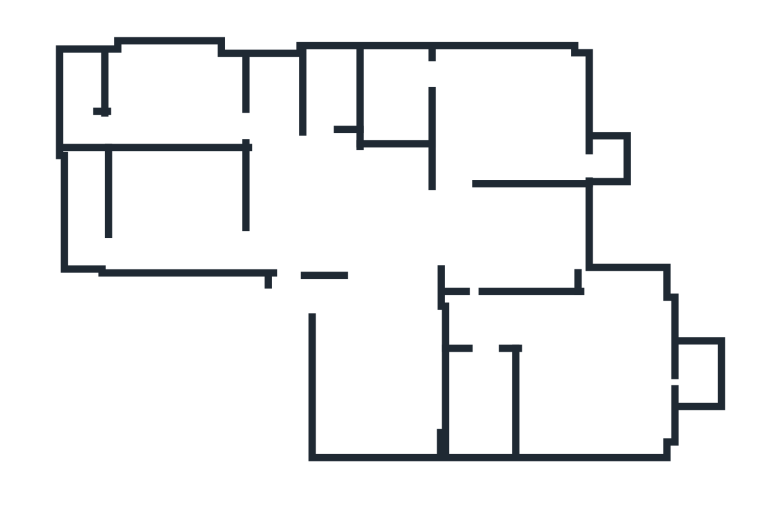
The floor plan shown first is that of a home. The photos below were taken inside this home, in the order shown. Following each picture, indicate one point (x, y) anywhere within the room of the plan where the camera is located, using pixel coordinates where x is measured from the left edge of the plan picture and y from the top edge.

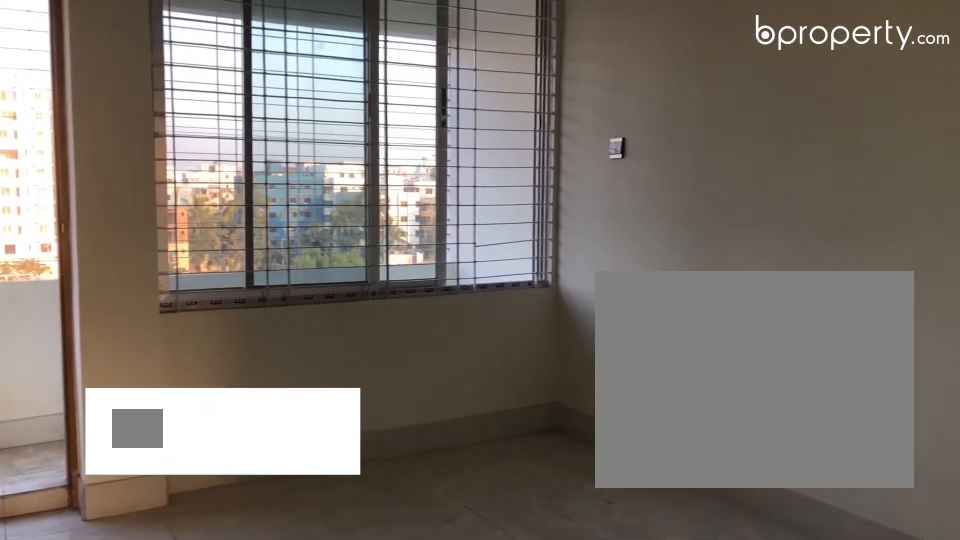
(163, 207)
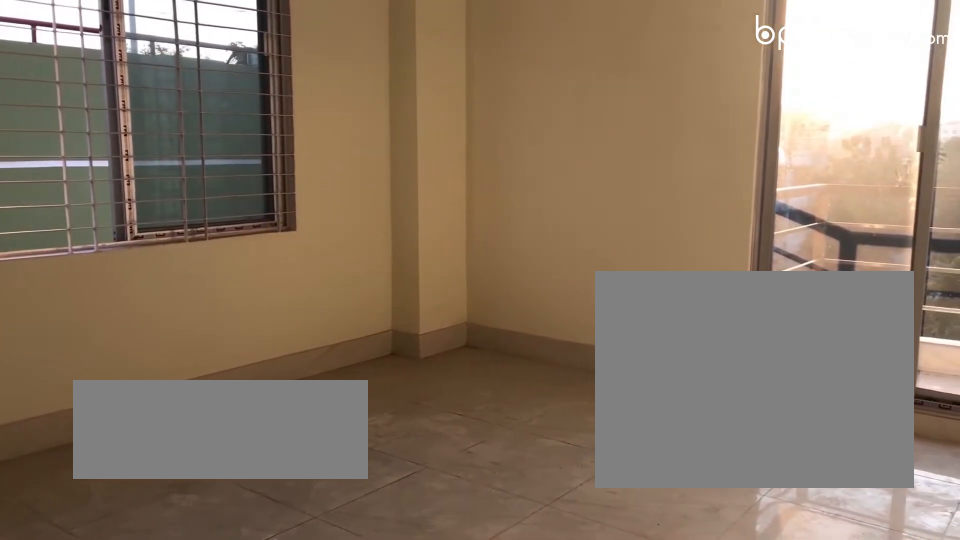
(491, 117)
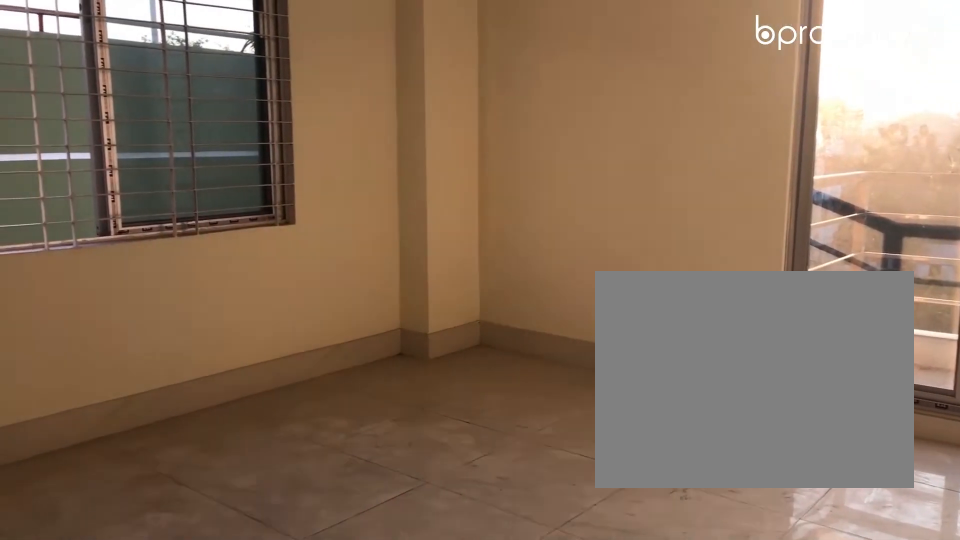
(491, 117)
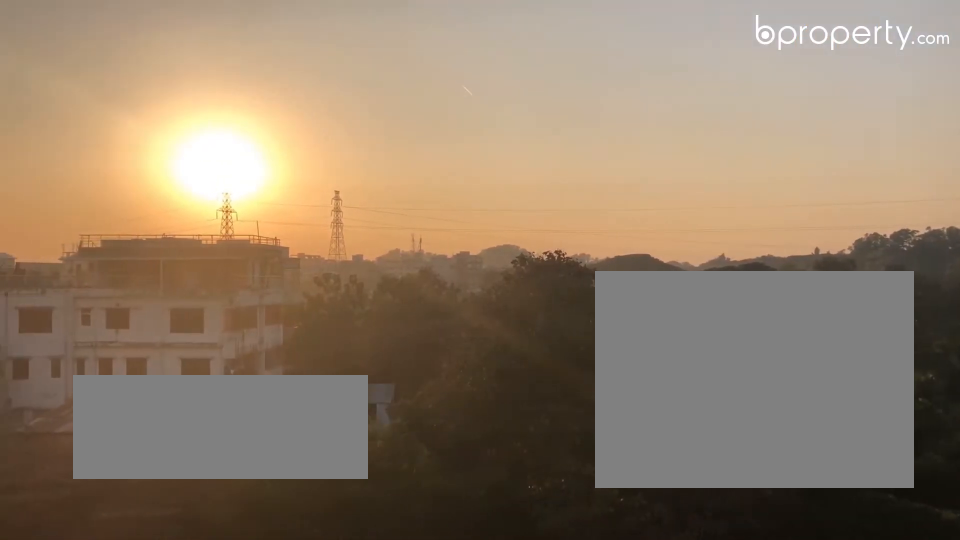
(602, 155)
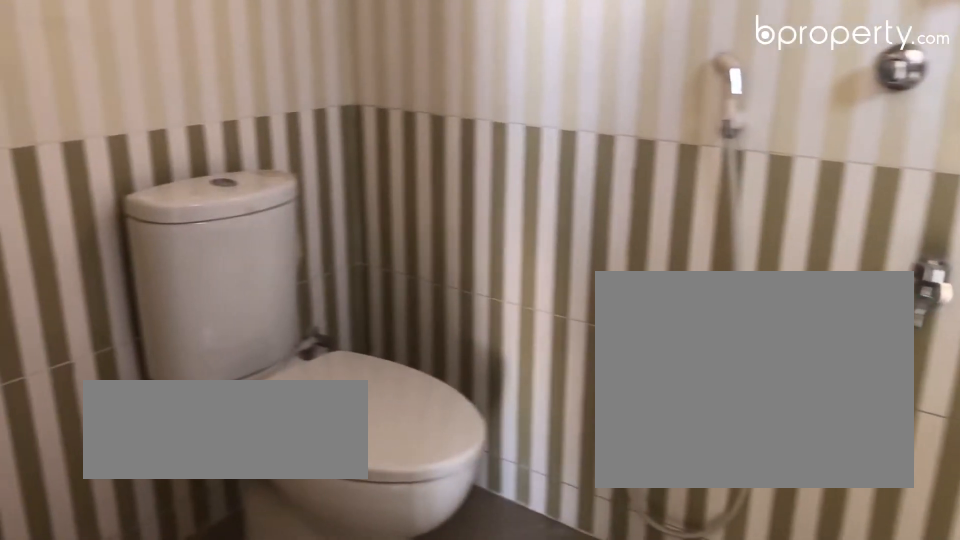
(389, 97)
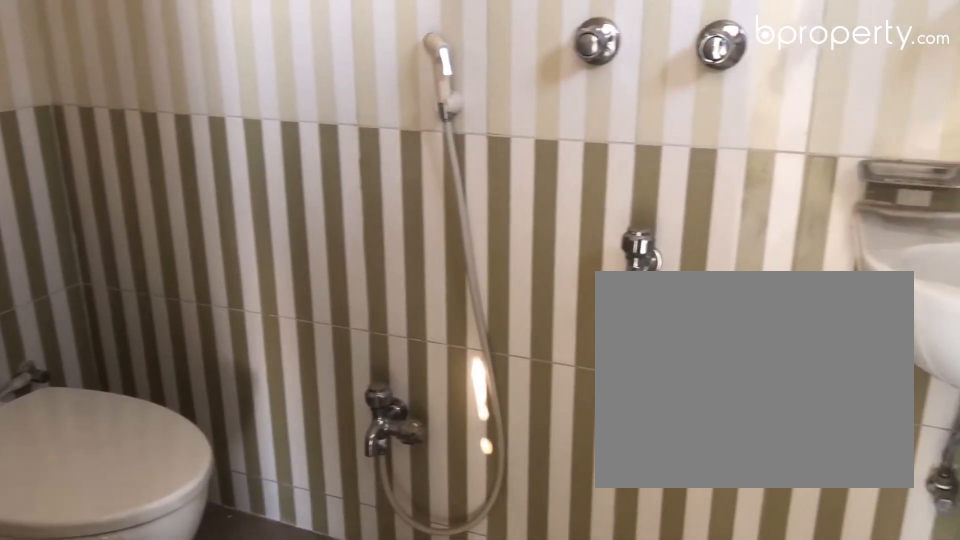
(389, 97)
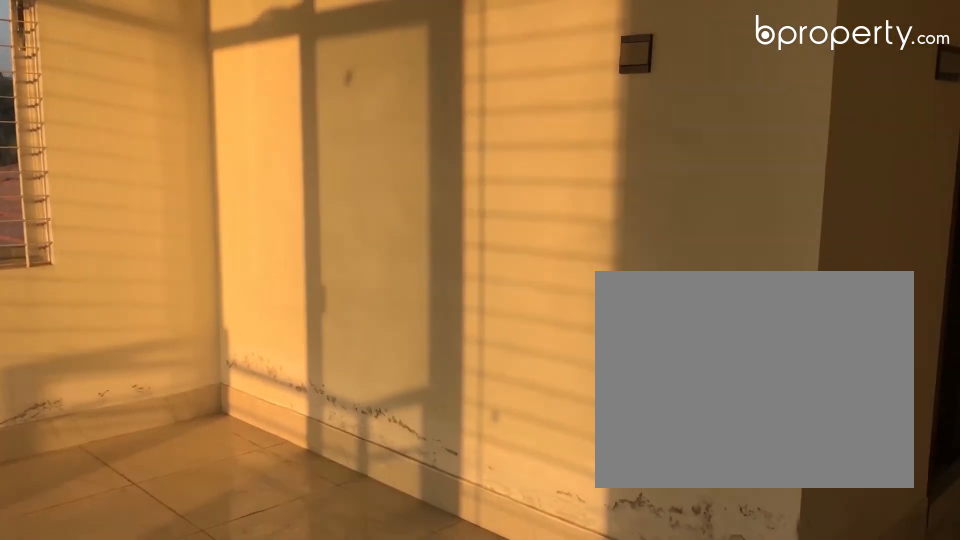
(594, 352)
